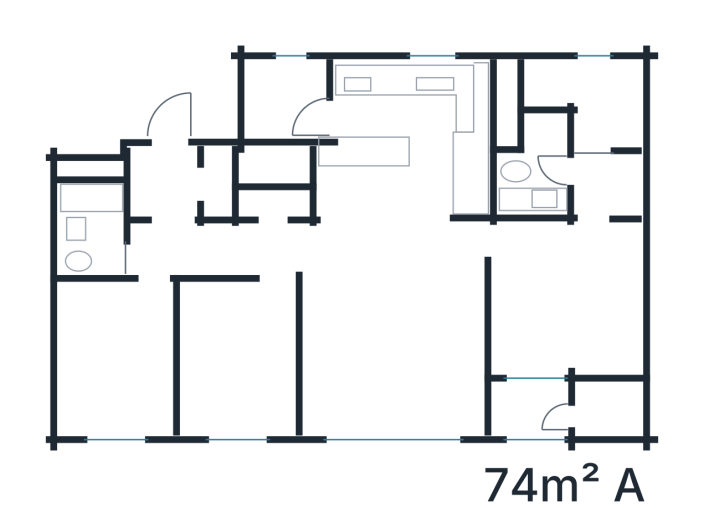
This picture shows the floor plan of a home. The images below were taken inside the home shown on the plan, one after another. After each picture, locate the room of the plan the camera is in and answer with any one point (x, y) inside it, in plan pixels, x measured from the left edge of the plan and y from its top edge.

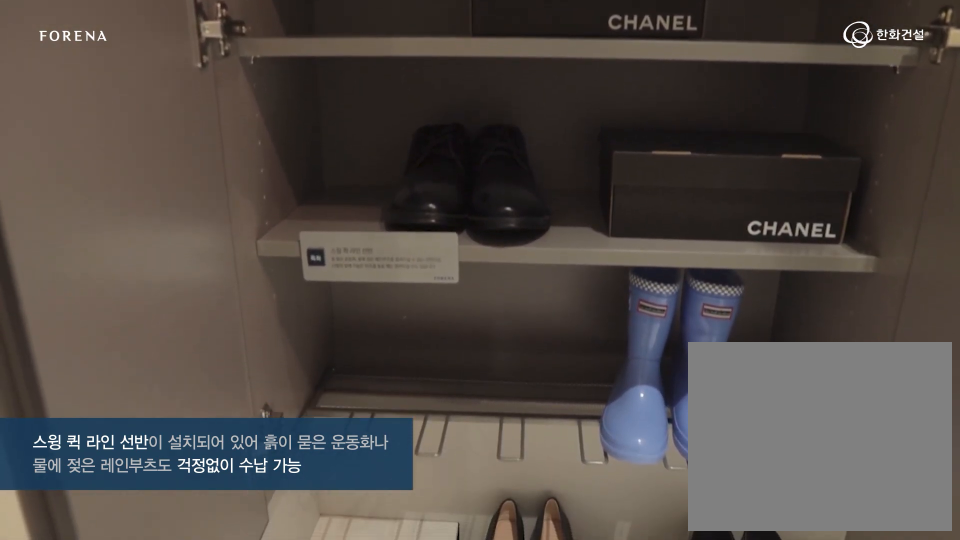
(173, 180)
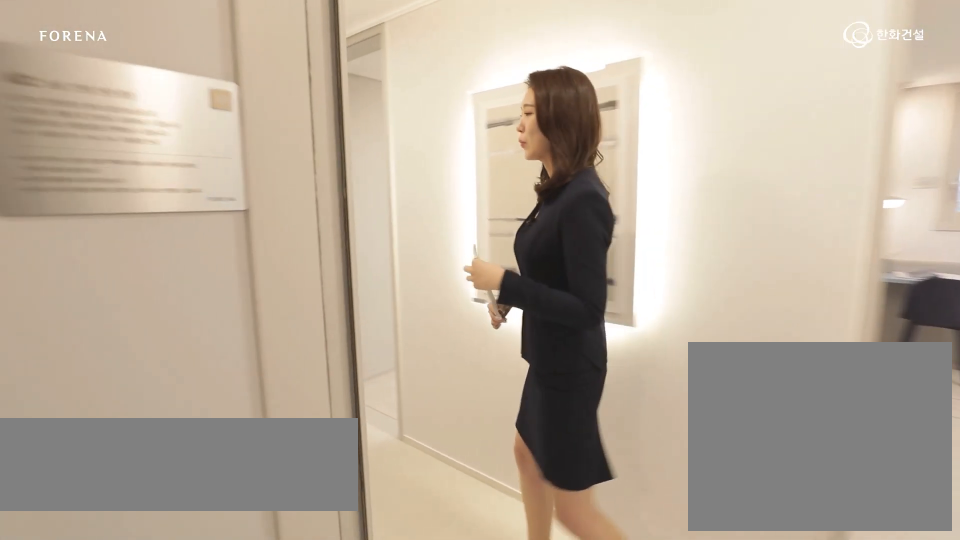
(250, 249)
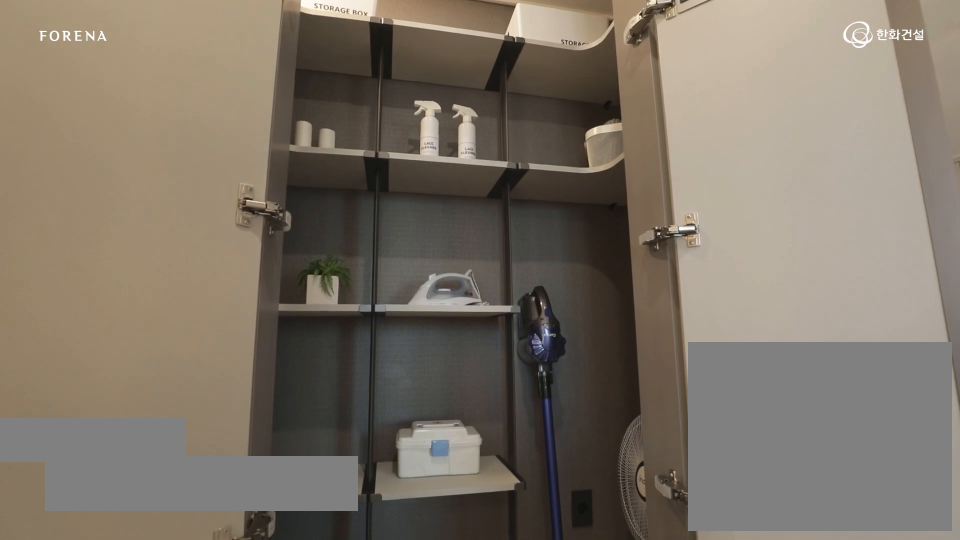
(250, 249)
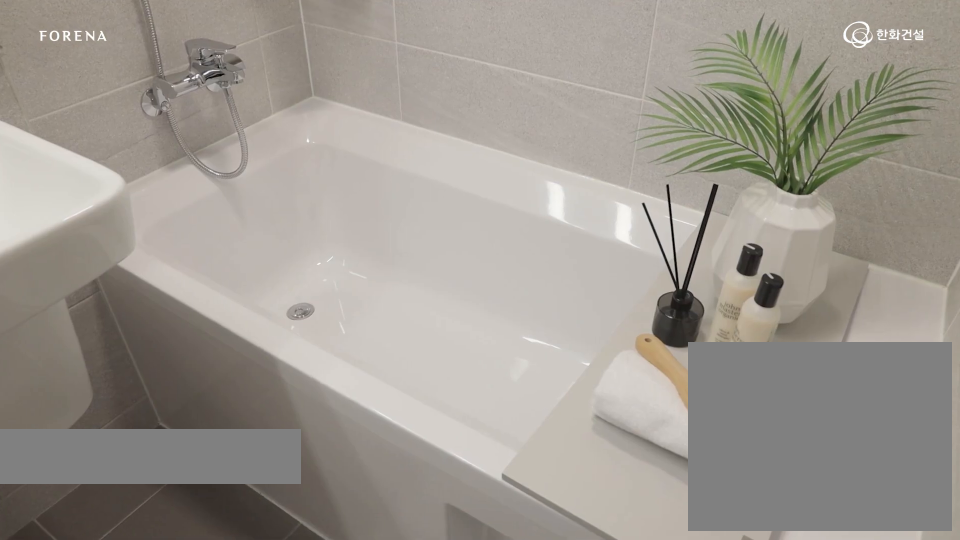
(118, 254)
